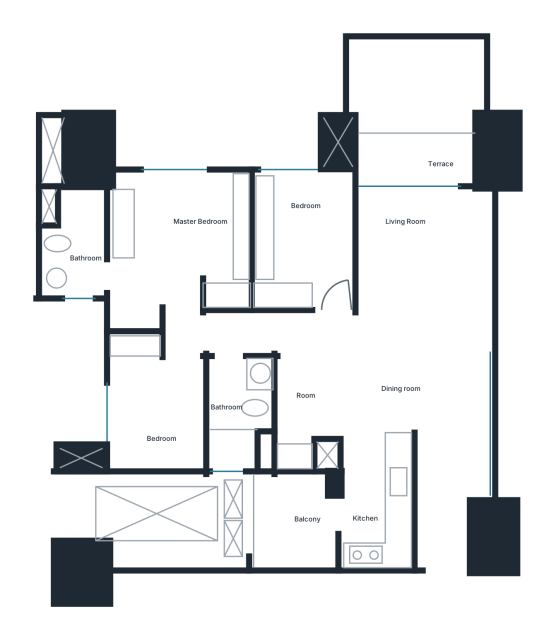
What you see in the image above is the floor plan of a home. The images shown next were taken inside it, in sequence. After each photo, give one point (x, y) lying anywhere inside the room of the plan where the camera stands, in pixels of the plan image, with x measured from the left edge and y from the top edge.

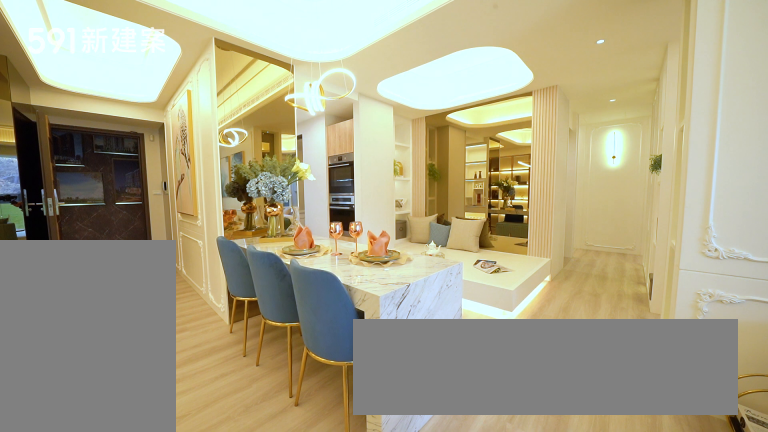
(403, 383)
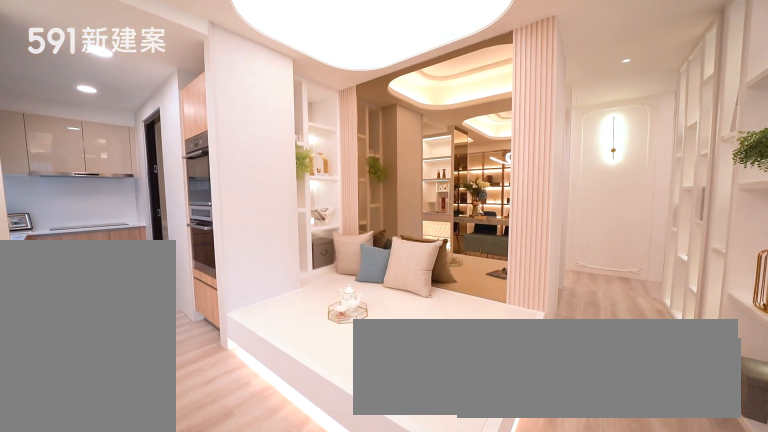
(304, 410)
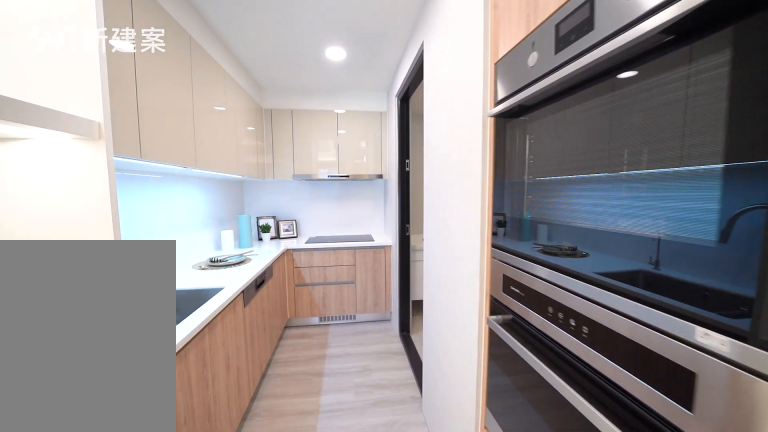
(378, 500)
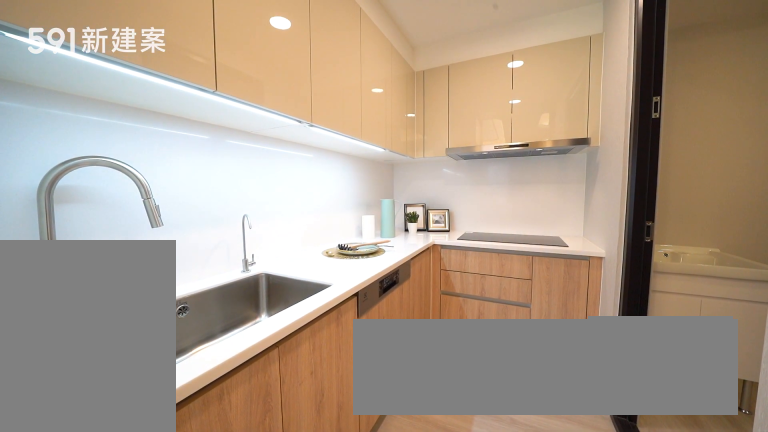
(378, 500)
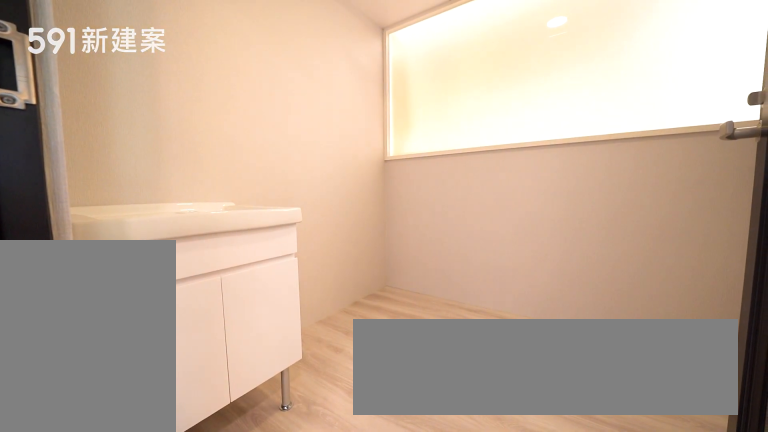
(295, 520)
